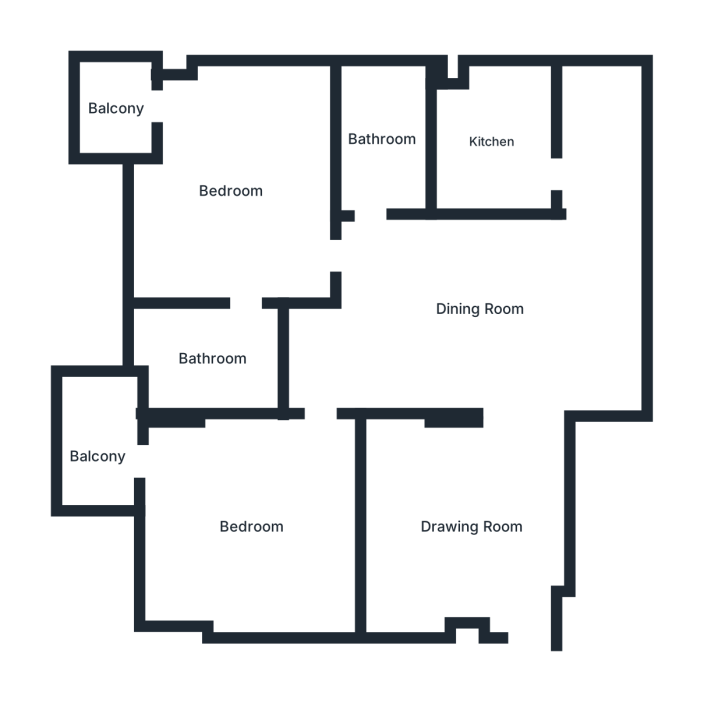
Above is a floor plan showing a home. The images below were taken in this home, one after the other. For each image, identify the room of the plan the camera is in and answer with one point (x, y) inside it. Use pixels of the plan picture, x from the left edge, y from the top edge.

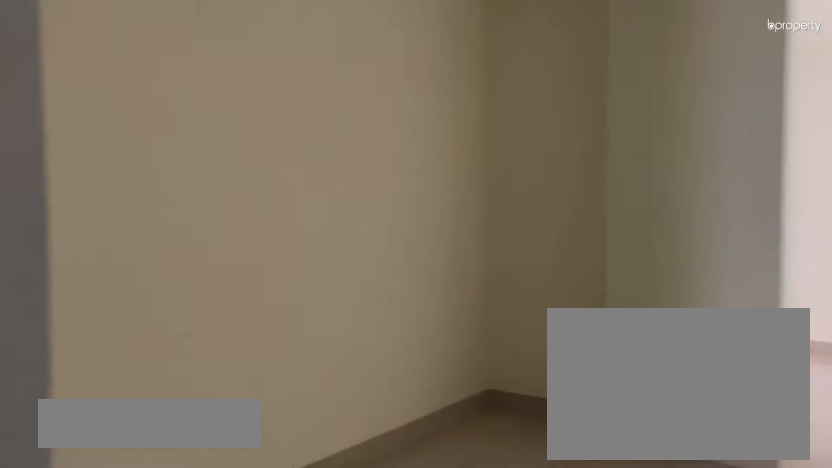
(470, 530)
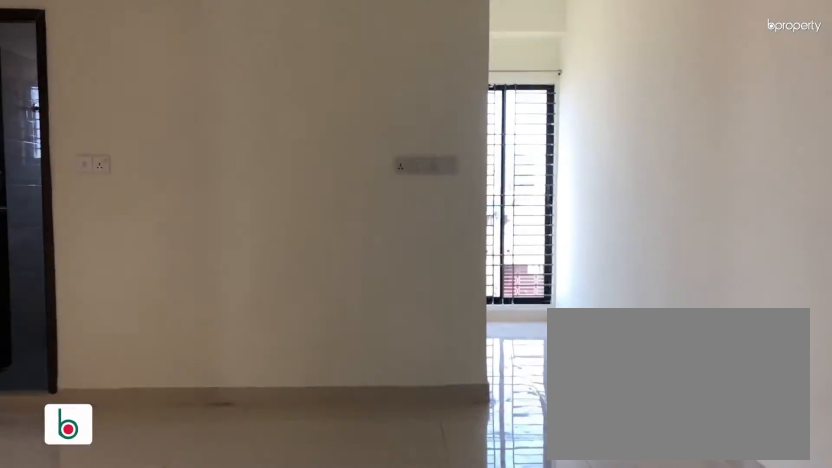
(479, 311)
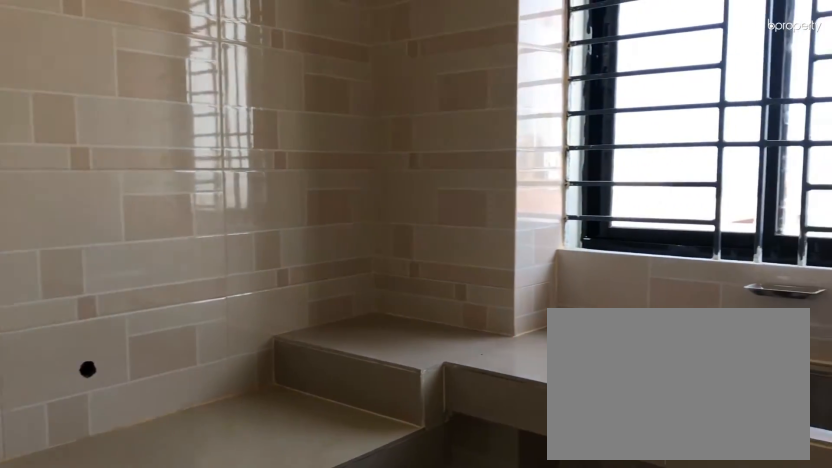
(493, 142)
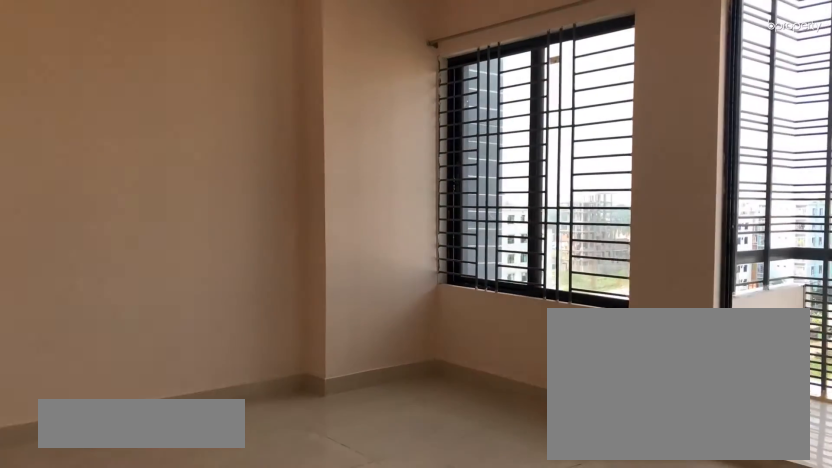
(251, 525)
